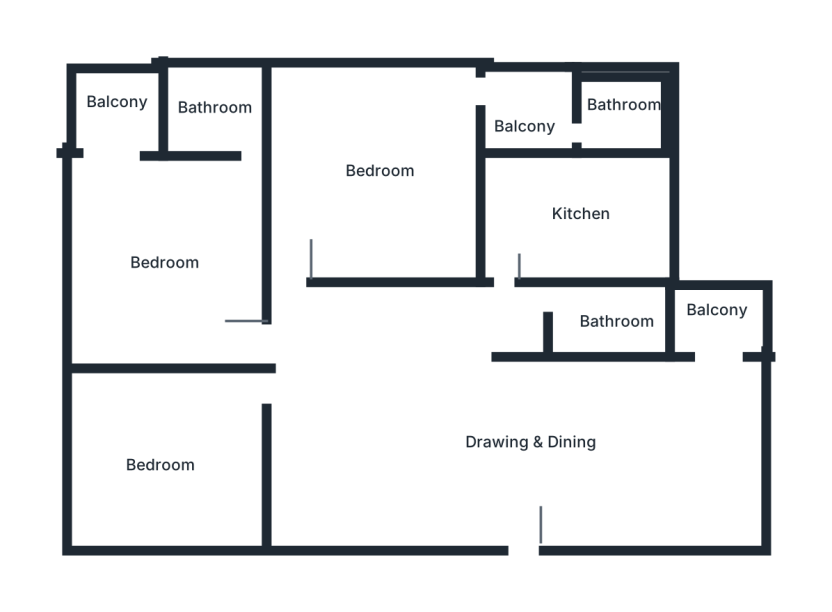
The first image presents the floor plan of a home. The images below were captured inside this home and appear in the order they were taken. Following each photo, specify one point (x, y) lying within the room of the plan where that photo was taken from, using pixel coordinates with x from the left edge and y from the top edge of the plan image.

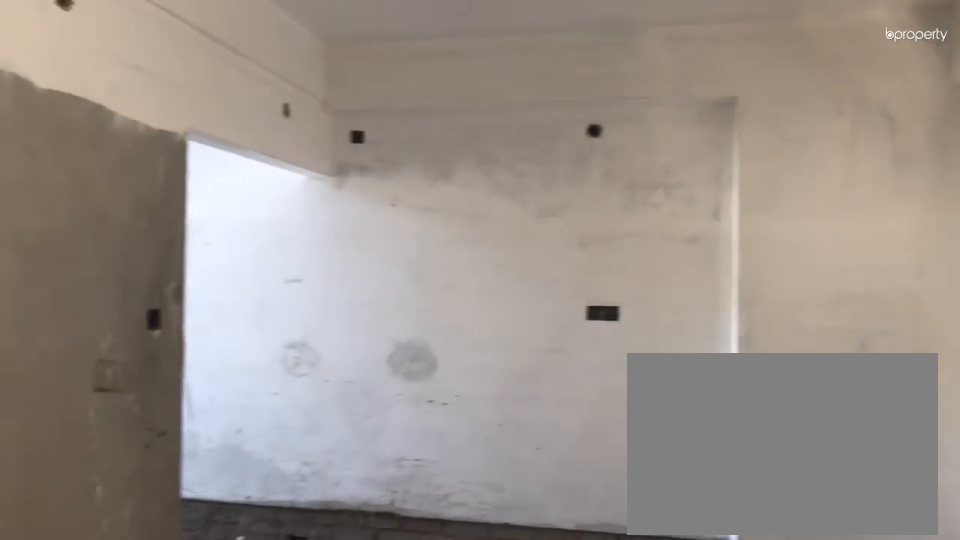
(703, 449)
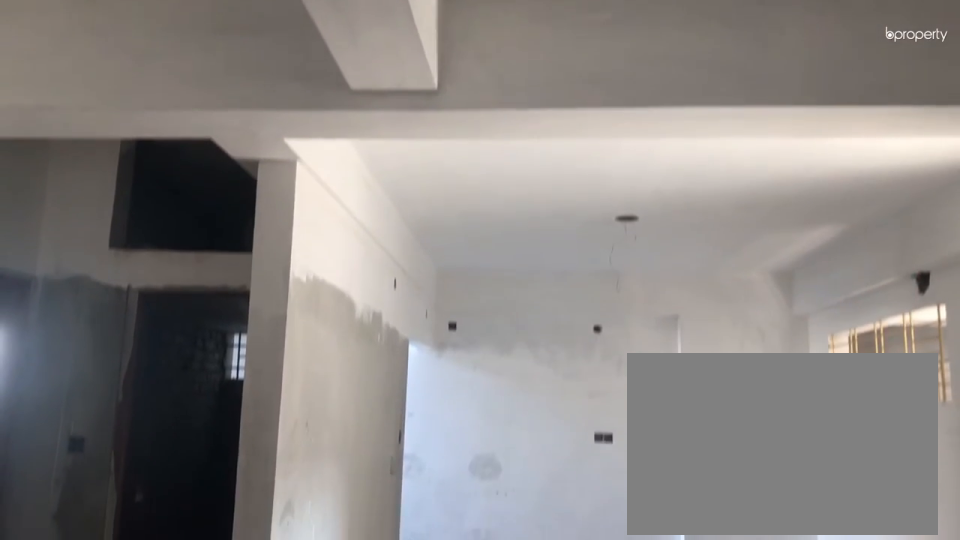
(457, 437)
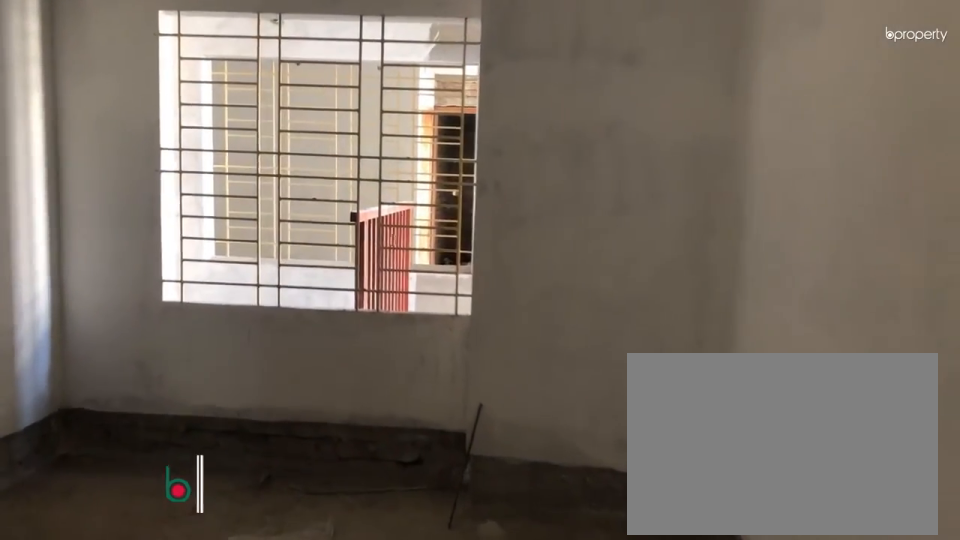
(185, 440)
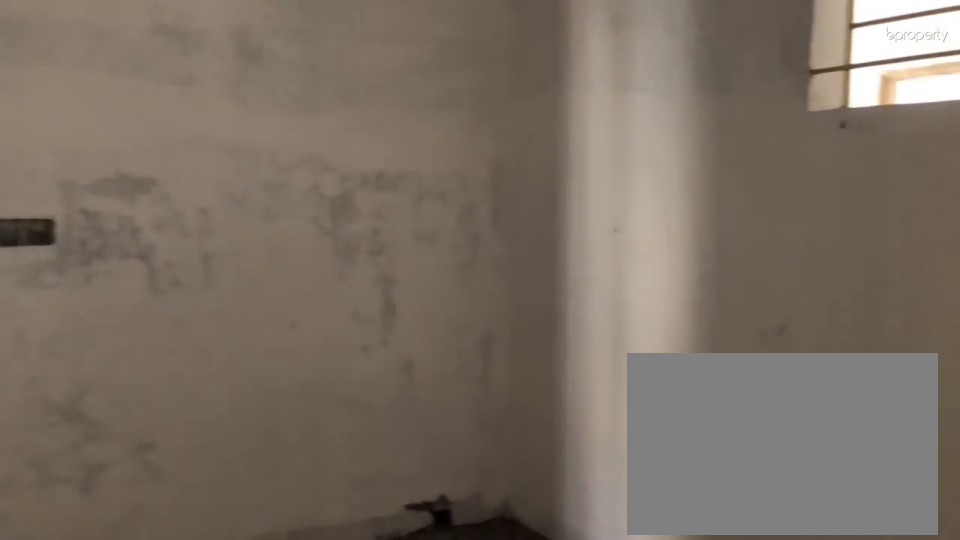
(169, 465)
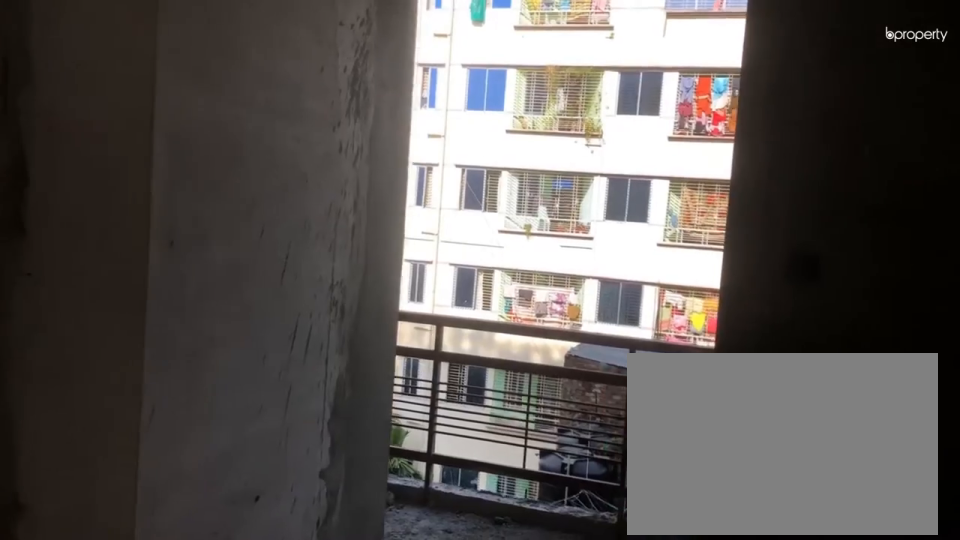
(164, 257)
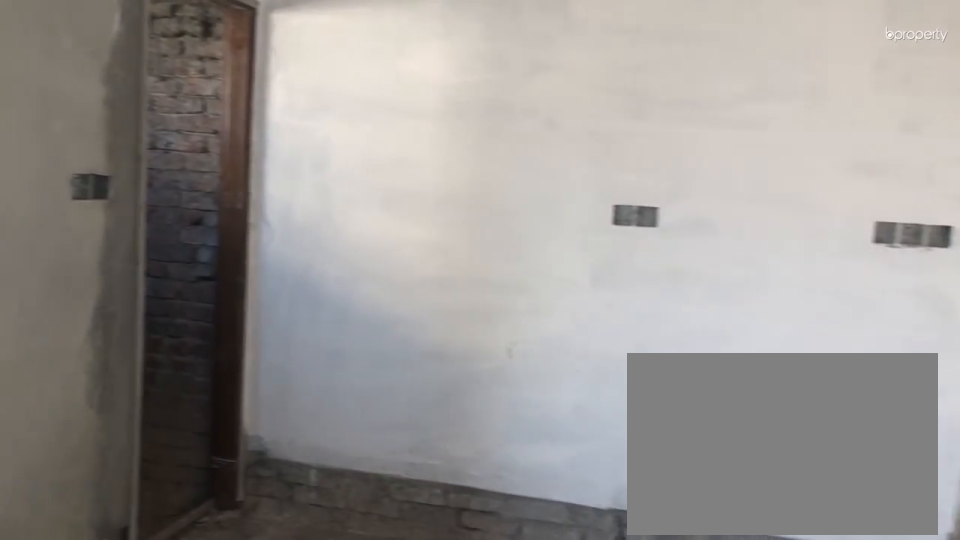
(164, 257)
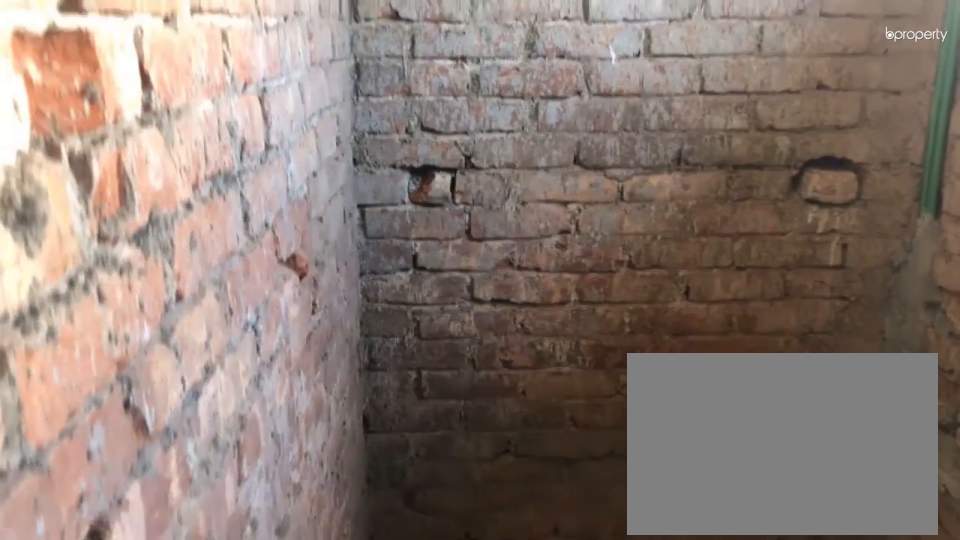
(209, 109)
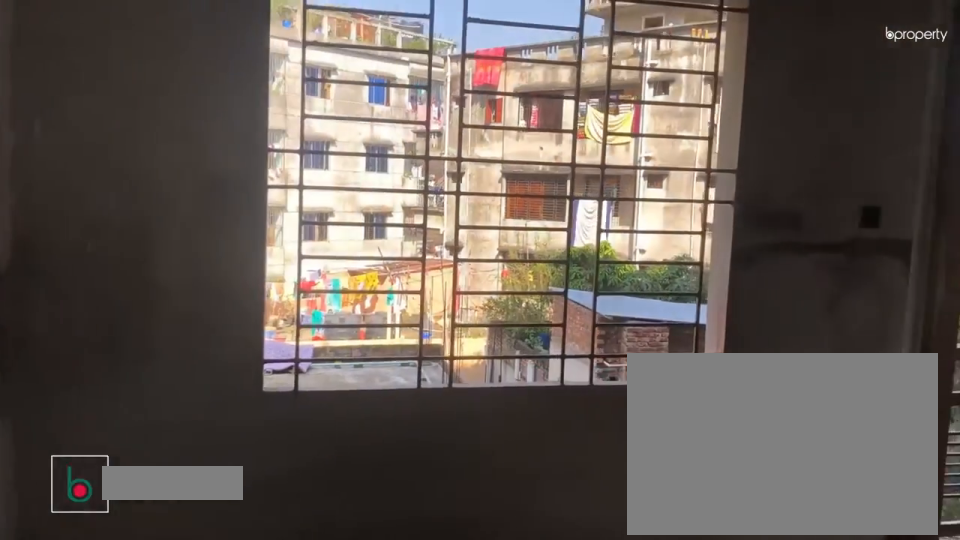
(372, 174)
